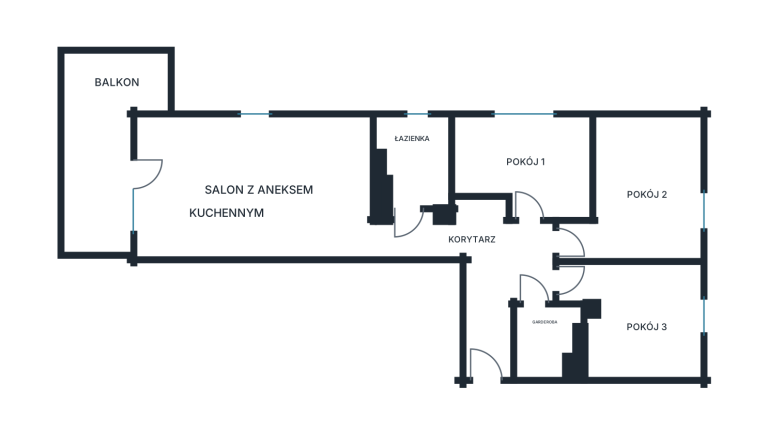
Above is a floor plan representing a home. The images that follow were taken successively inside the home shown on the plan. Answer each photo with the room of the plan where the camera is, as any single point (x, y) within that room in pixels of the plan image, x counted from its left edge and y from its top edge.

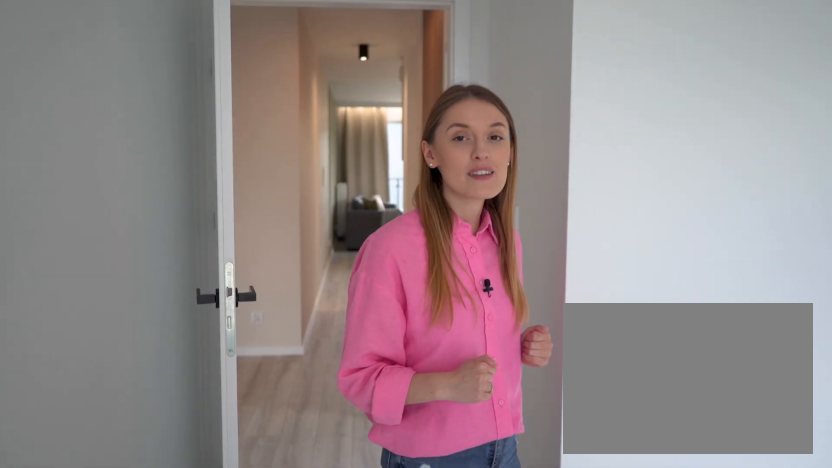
(644, 192)
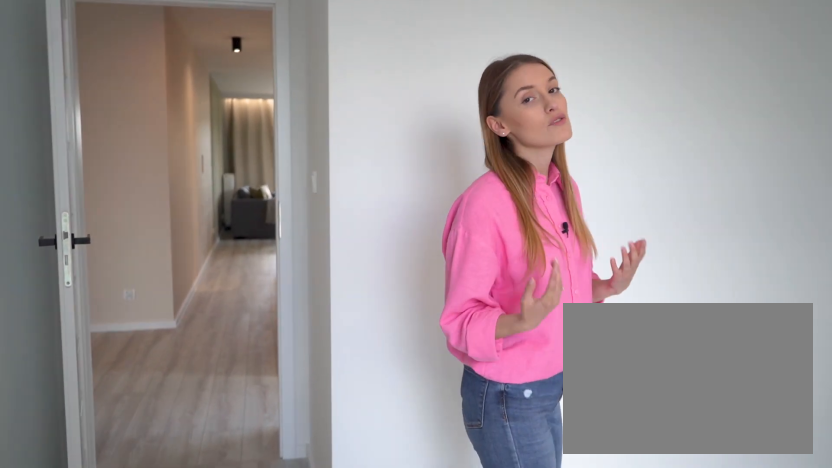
(644, 192)
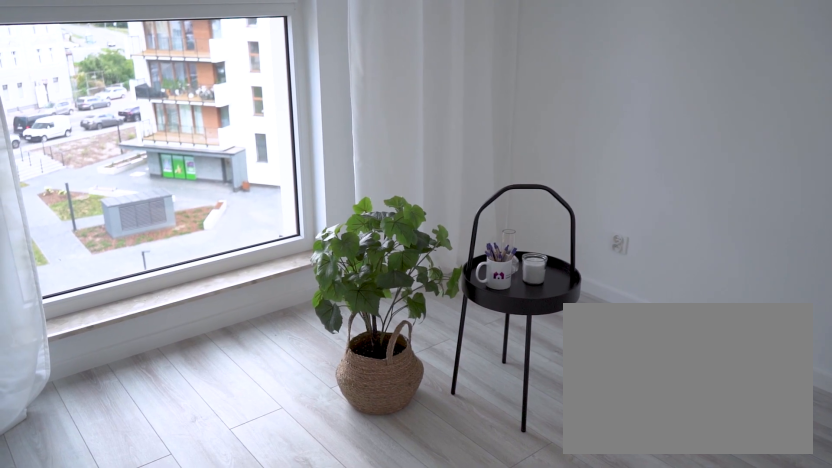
(641, 318)
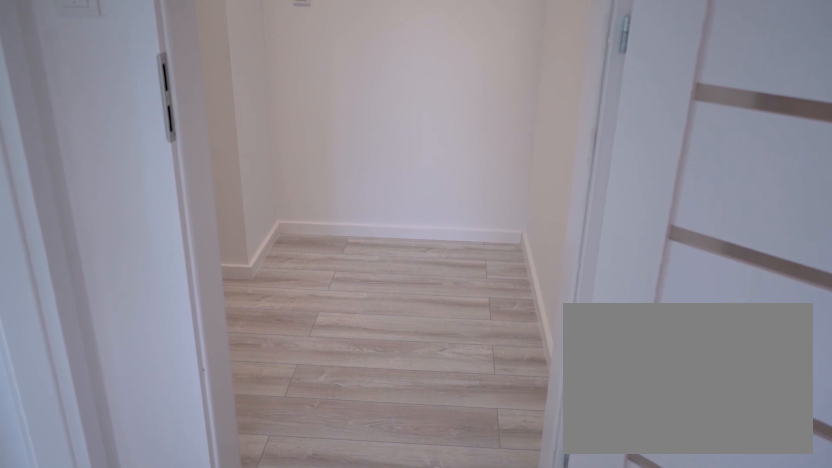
(545, 338)
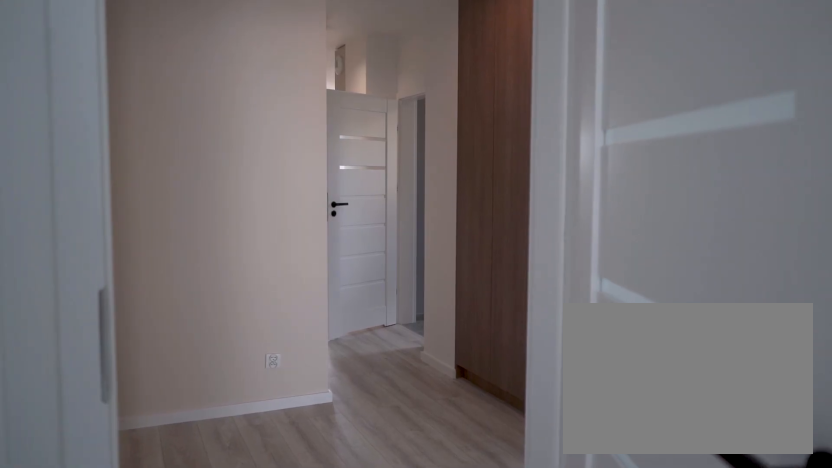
(481, 265)
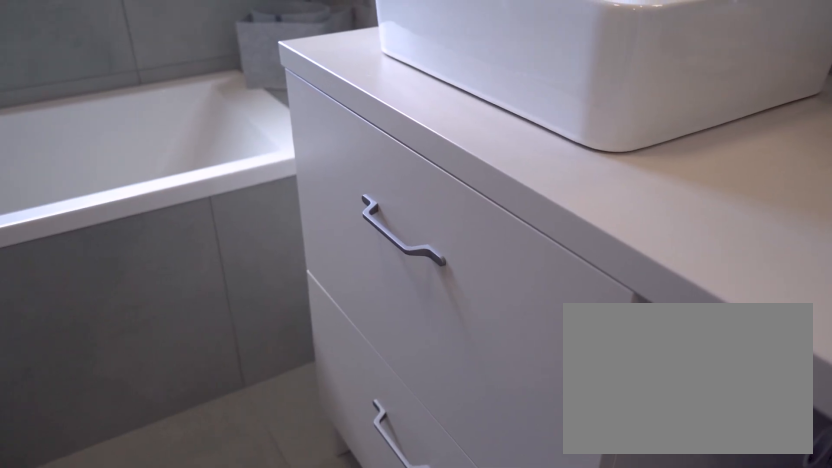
(415, 160)
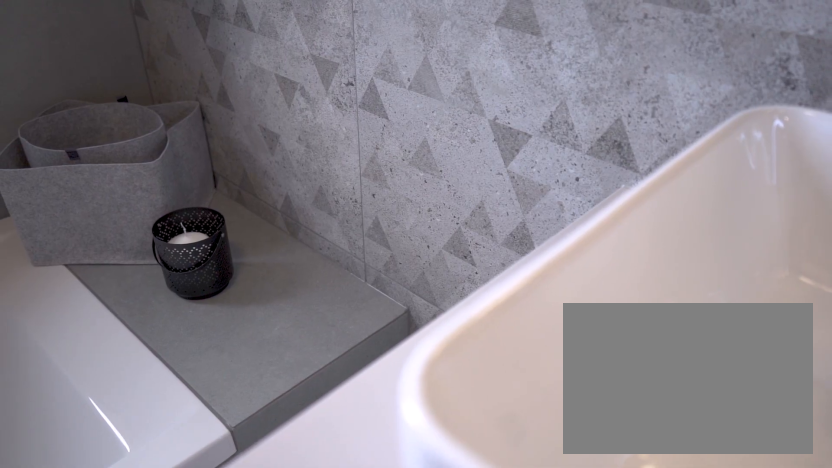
(415, 160)
